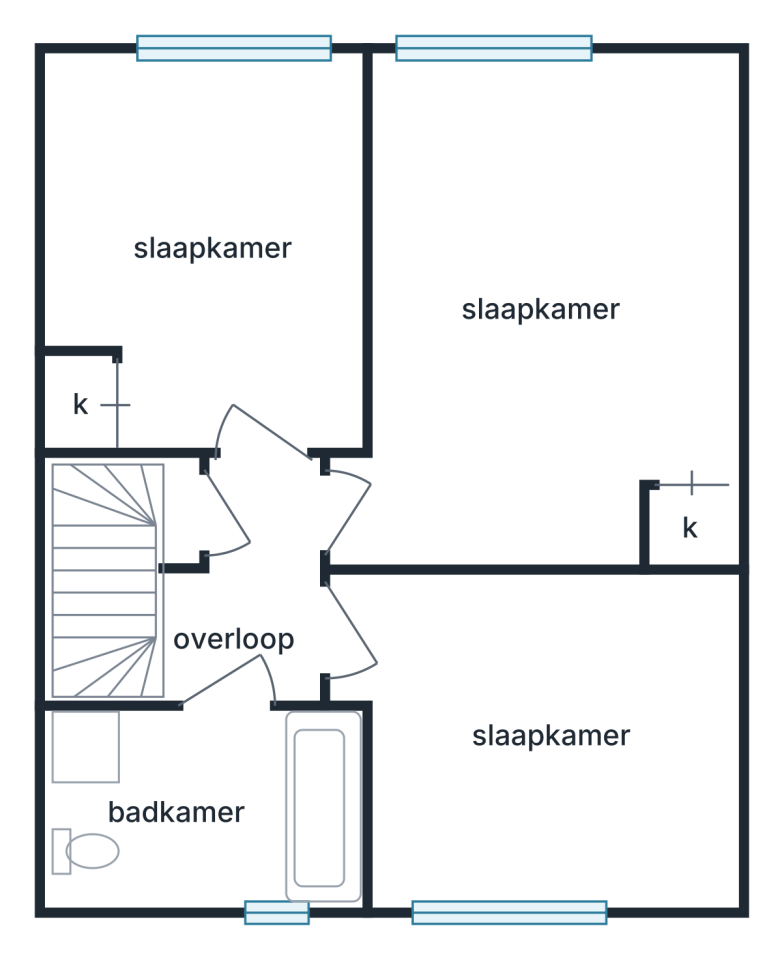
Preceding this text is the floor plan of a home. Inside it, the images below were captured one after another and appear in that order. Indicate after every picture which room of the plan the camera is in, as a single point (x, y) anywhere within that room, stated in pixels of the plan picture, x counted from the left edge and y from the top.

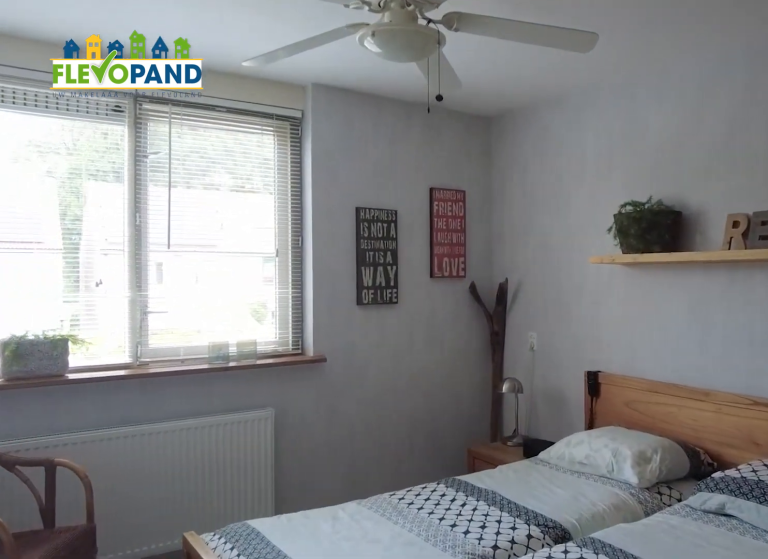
(520, 551)
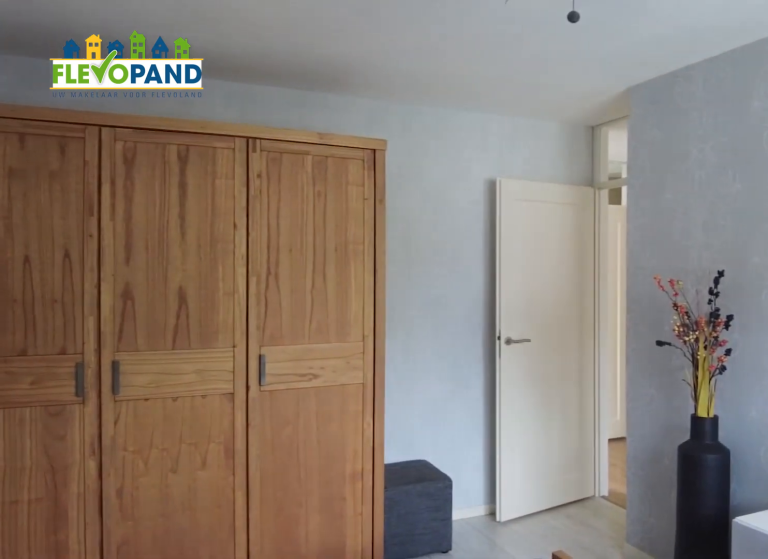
(520, 551)
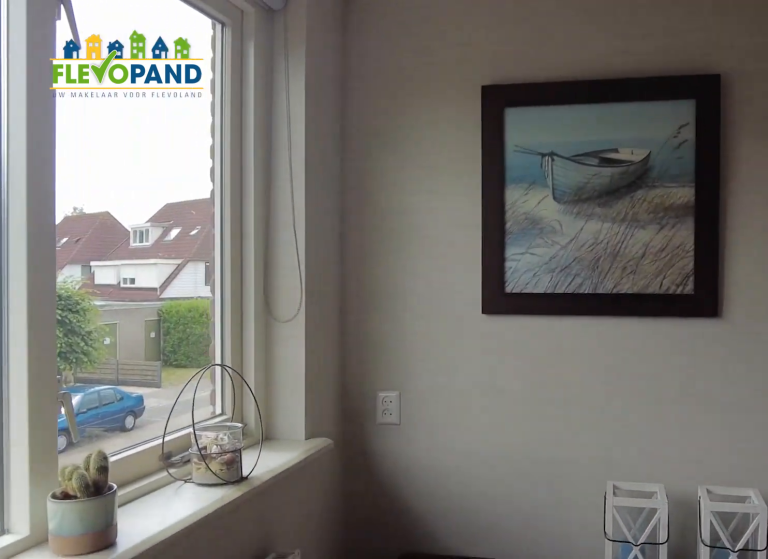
(544, 734)
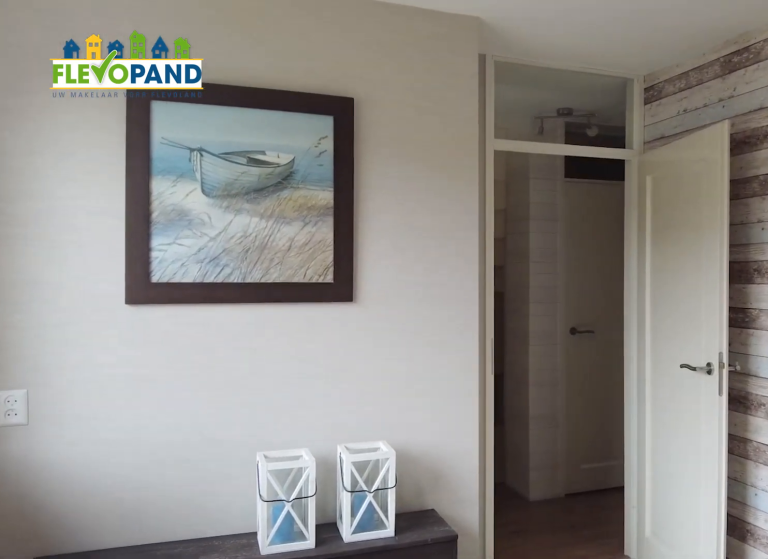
(544, 734)
